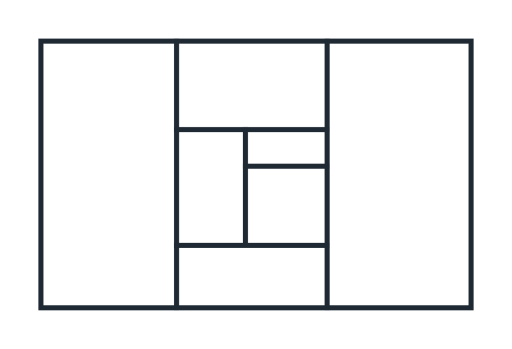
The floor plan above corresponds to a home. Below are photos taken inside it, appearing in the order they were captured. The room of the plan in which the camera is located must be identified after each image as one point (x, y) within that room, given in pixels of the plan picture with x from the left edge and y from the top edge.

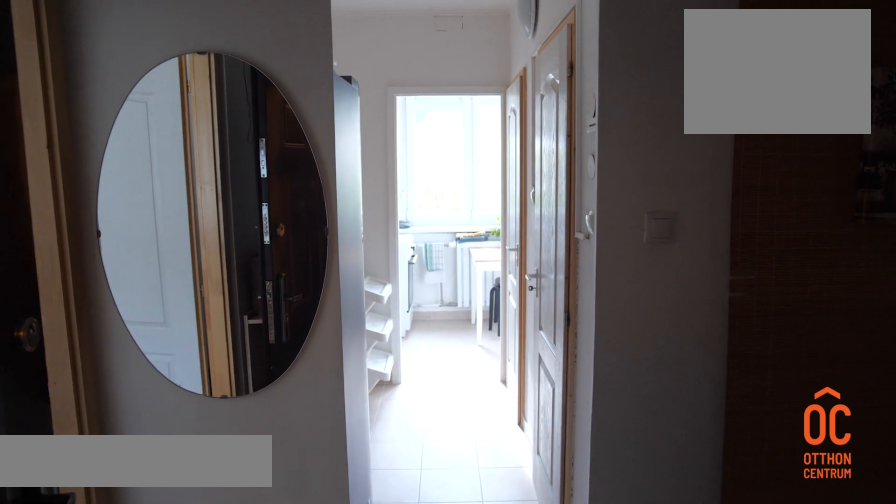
(249, 273)
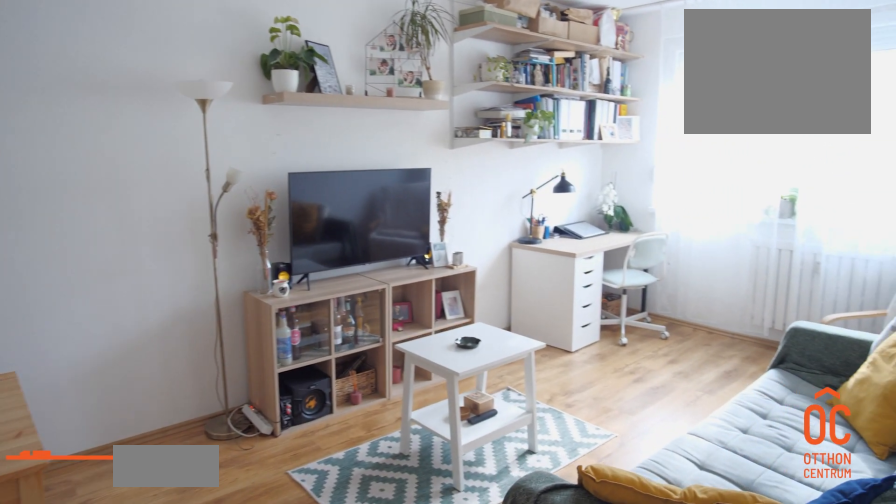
(112, 184)
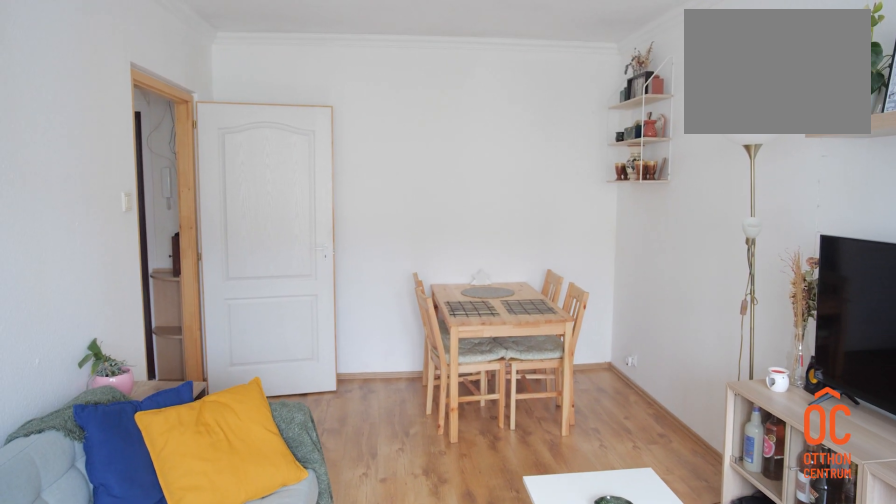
(112, 184)
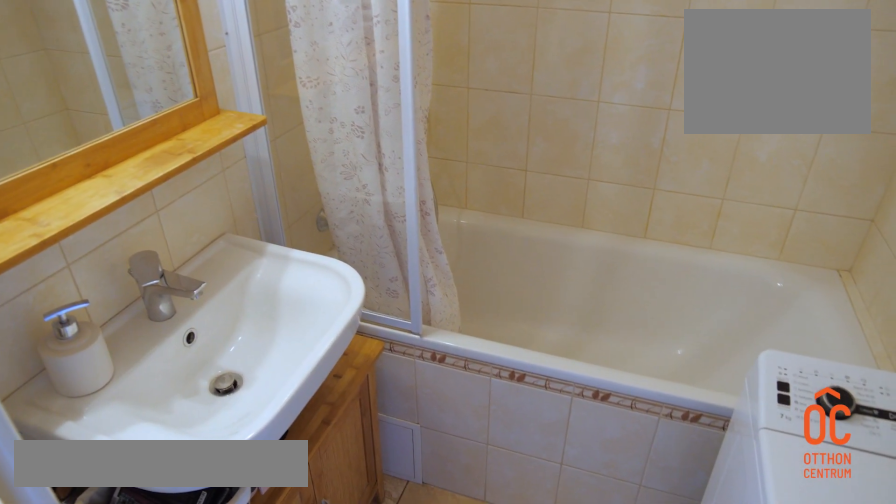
(284, 201)
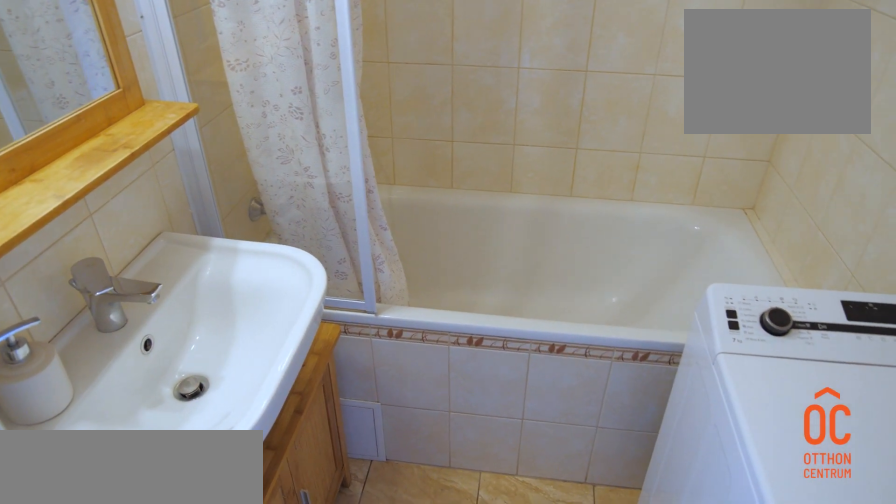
(284, 201)
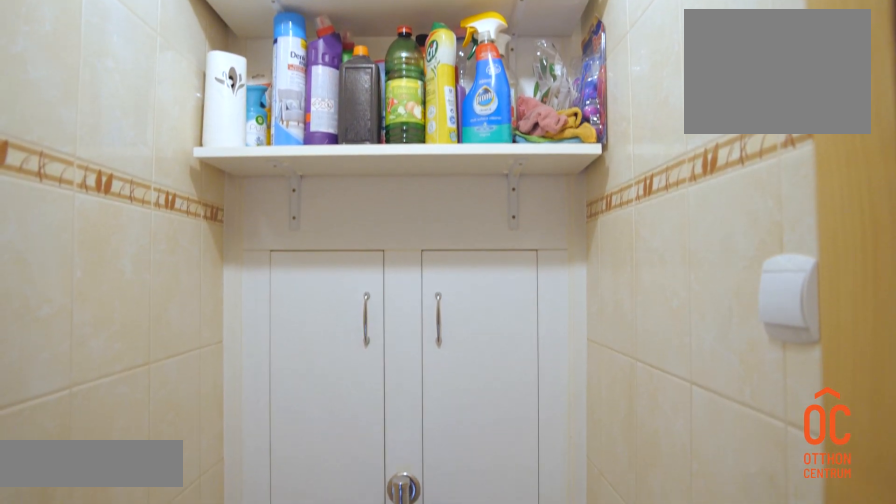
(283, 152)
